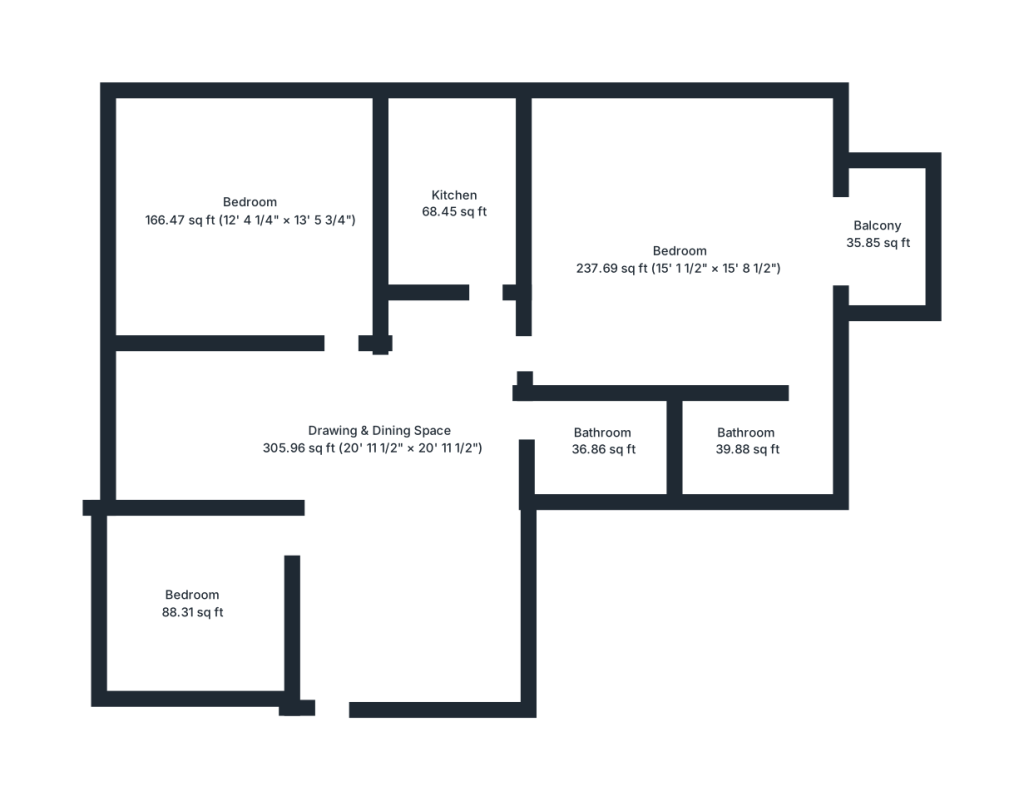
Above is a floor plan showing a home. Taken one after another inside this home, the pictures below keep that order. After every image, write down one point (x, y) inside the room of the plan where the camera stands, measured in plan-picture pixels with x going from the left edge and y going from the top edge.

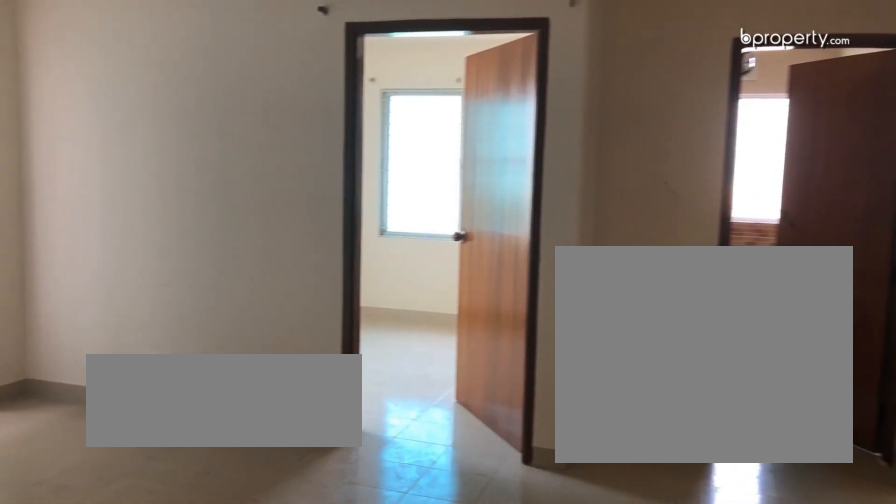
(375, 443)
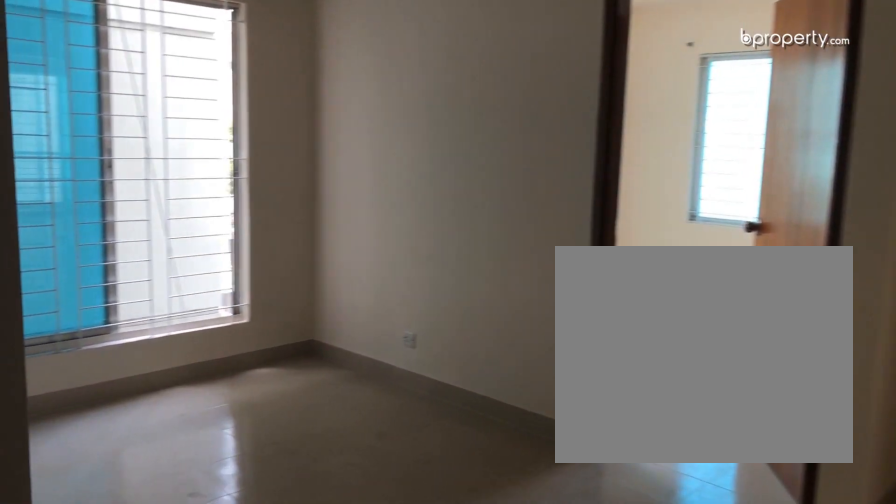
(375, 443)
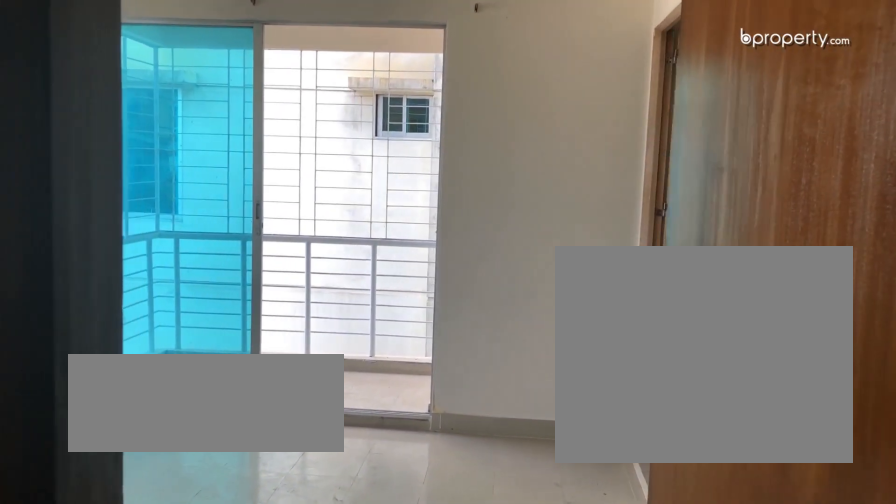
(678, 257)
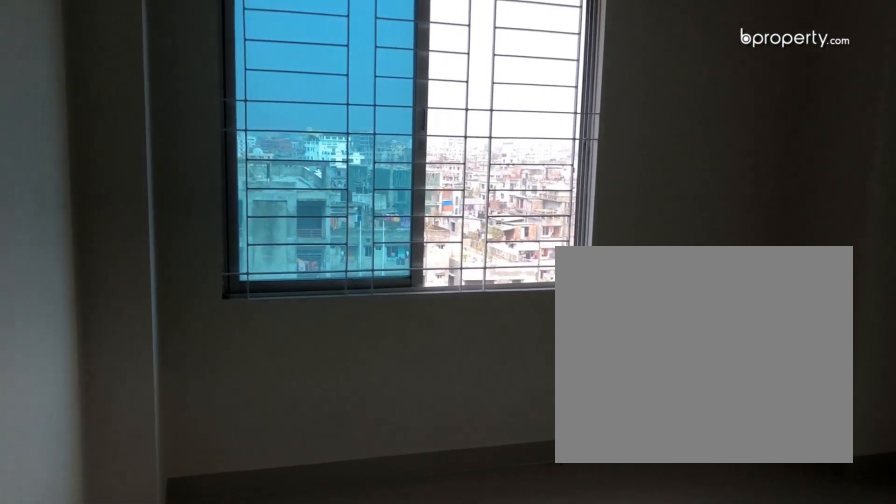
(678, 257)
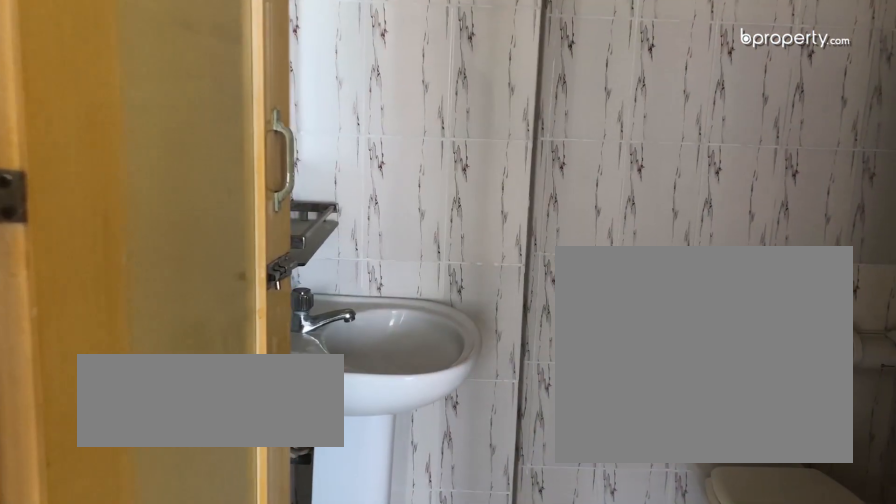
(740, 437)
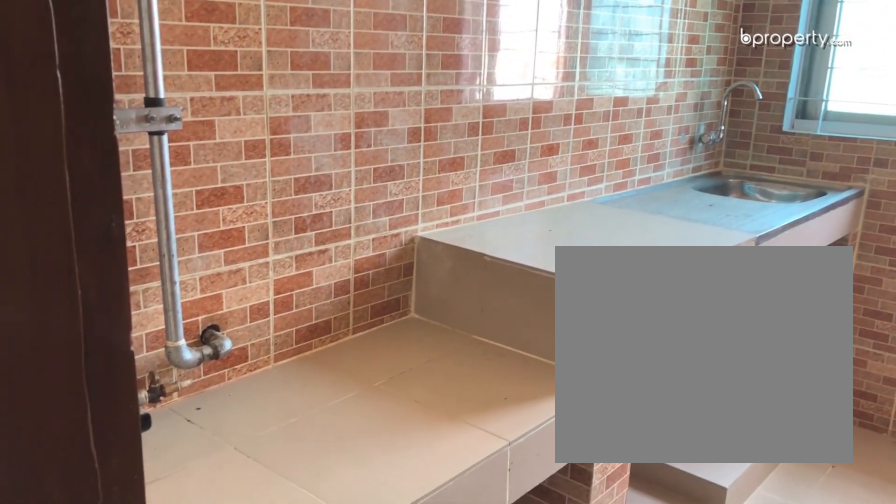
(451, 212)
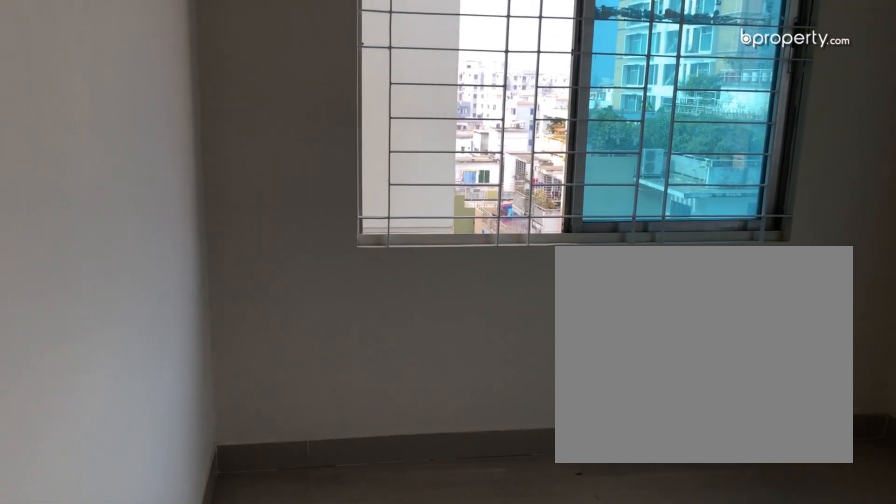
(253, 206)
